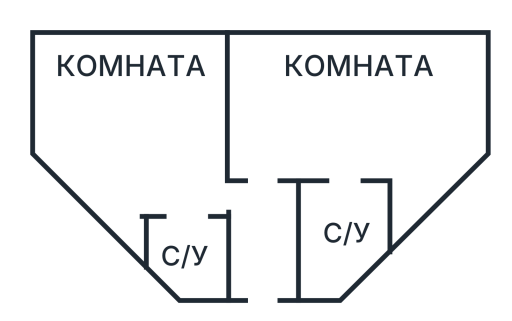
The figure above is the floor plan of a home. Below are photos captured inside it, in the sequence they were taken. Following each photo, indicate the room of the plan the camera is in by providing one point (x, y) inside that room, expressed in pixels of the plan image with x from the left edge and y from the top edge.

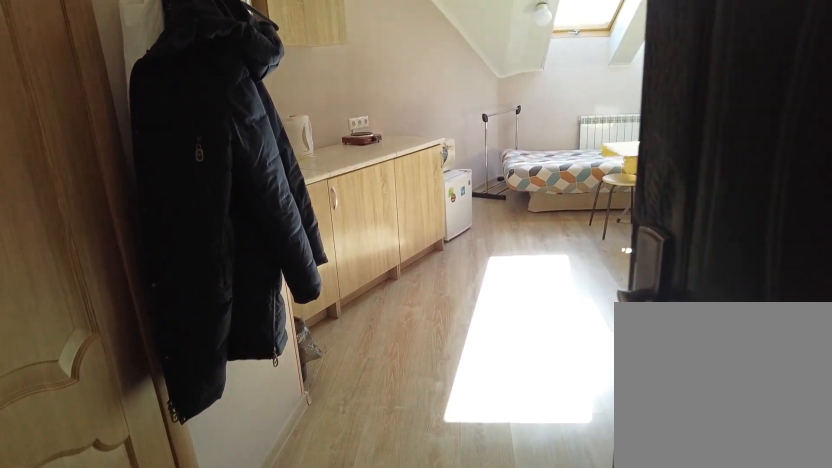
(246, 205)
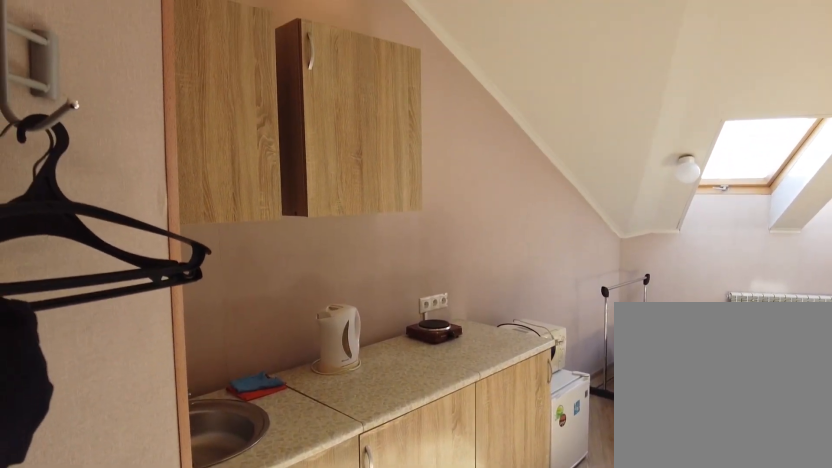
(167, 171)
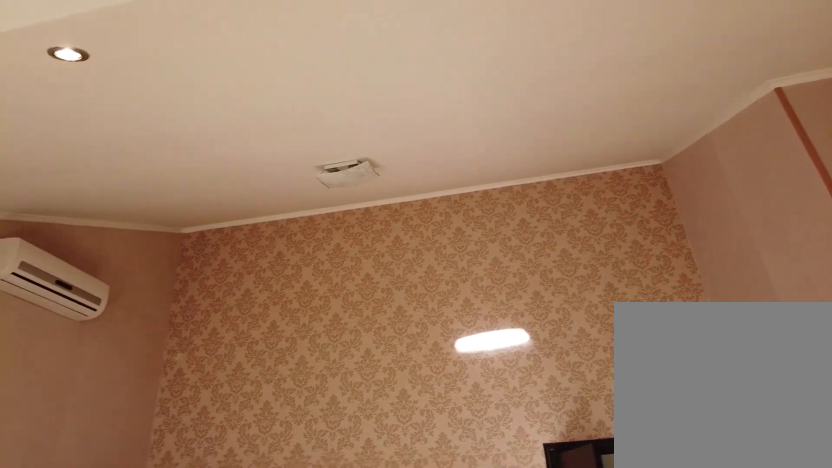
(167, 171)
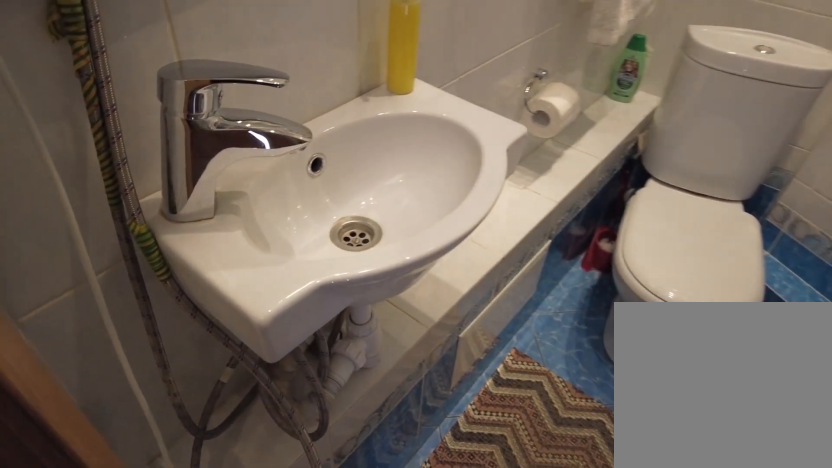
(197, 245)
